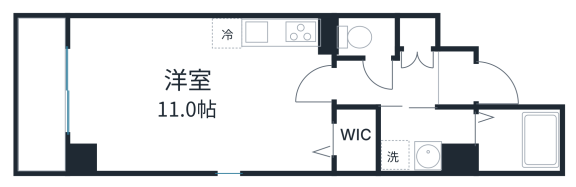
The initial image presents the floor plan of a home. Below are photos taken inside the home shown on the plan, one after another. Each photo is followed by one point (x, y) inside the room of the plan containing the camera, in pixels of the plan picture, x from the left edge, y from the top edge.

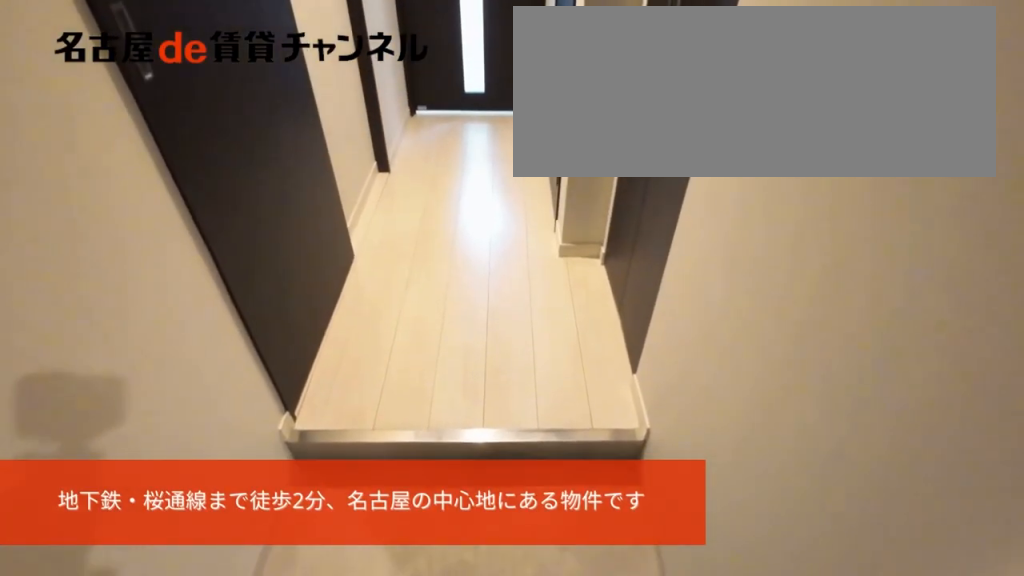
(456, 79)
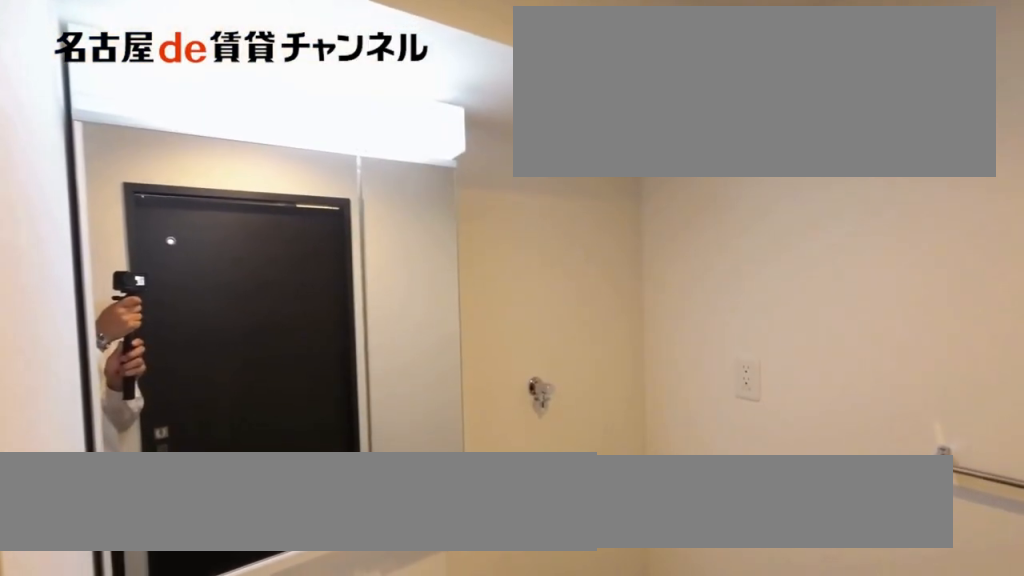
(426, 137)
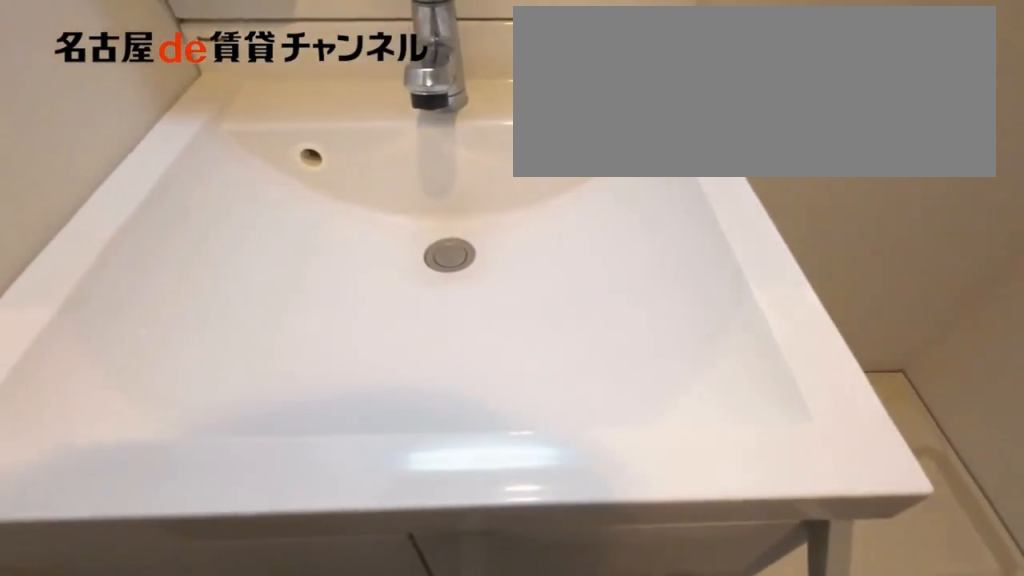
(426, 137)
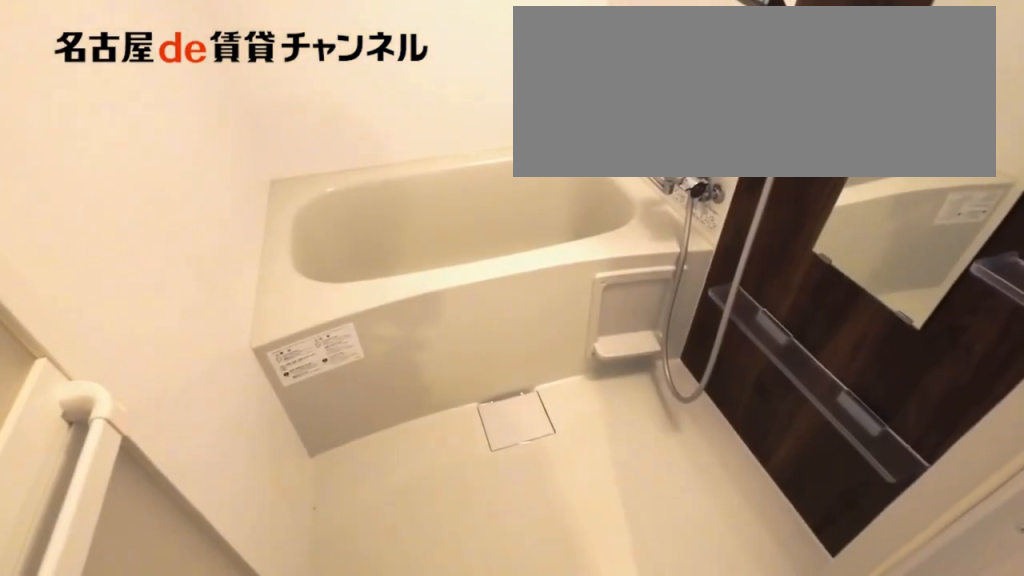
(517, 139)
